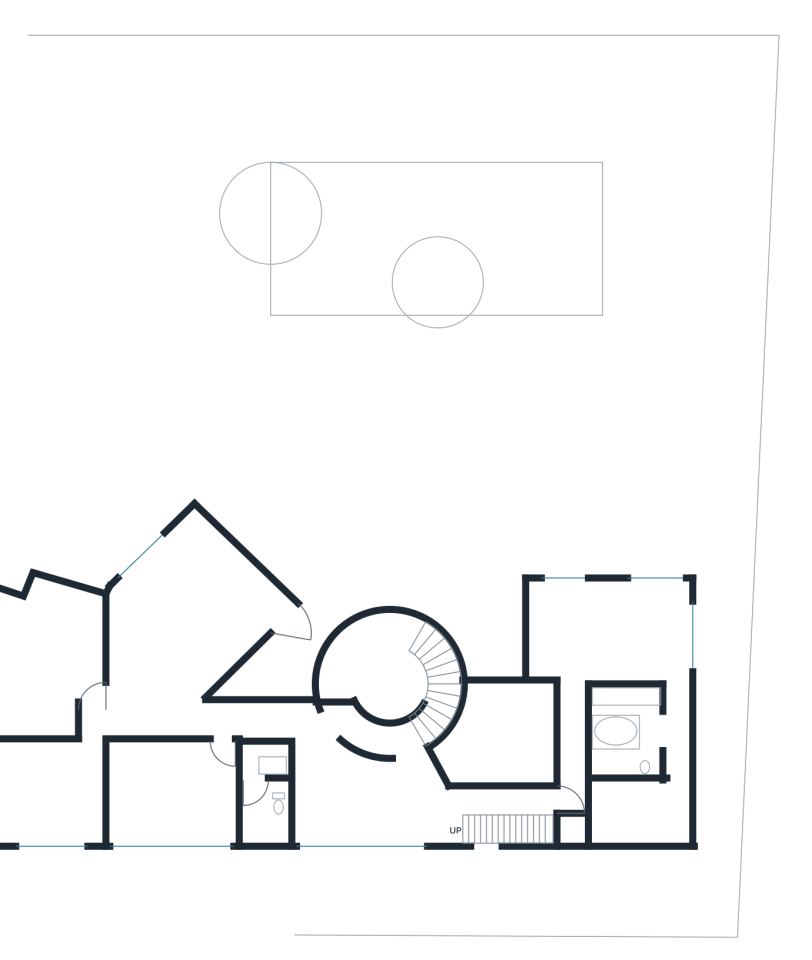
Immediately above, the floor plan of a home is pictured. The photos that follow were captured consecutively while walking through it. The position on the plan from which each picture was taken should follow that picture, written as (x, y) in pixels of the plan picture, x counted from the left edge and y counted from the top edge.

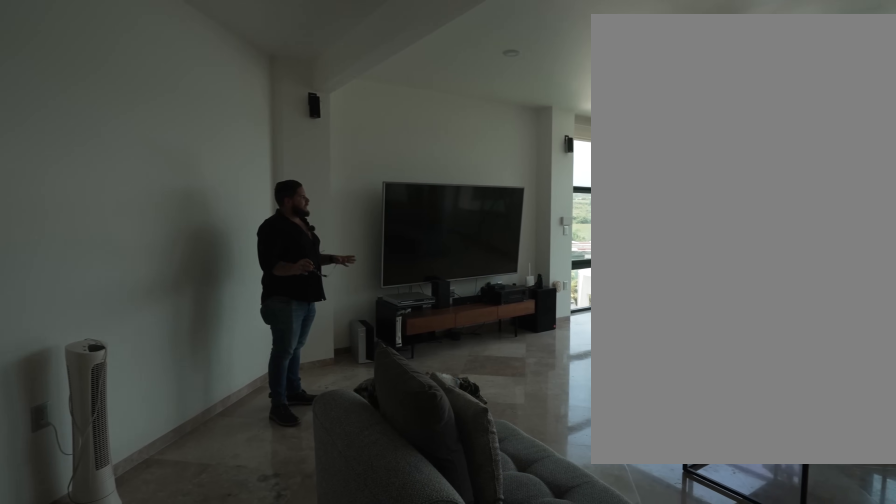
(167, 694)
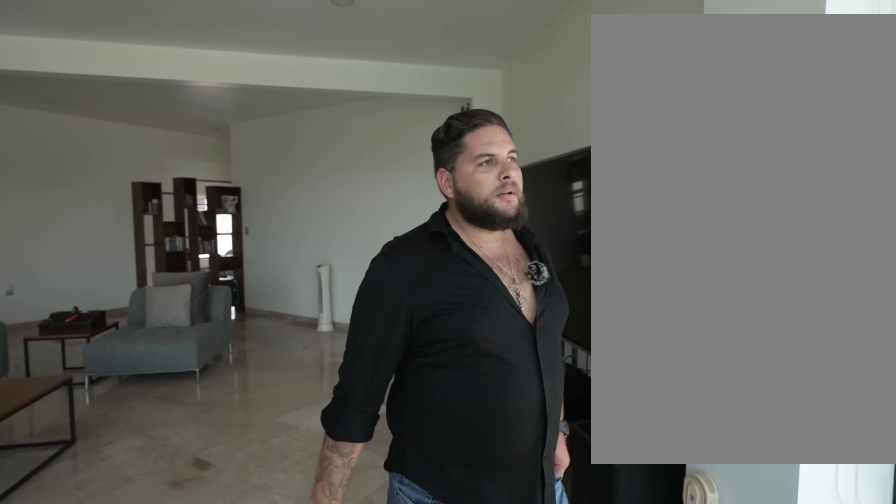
(195, 545)
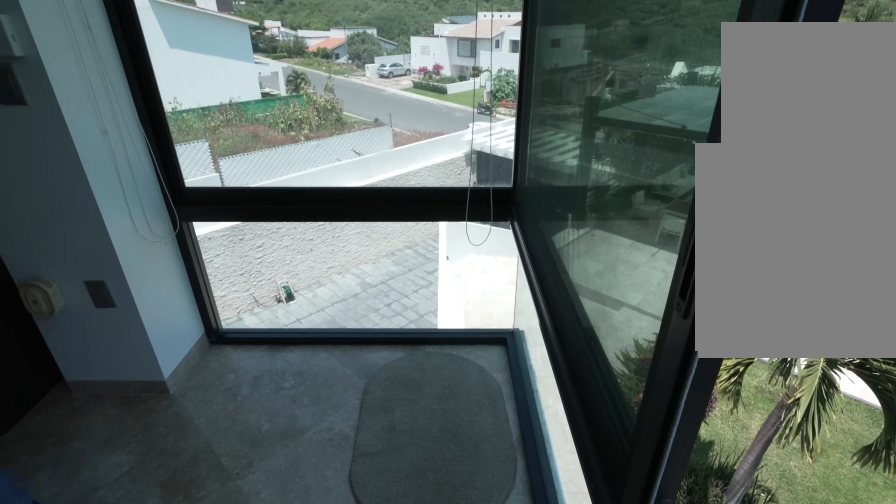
(195, 545)
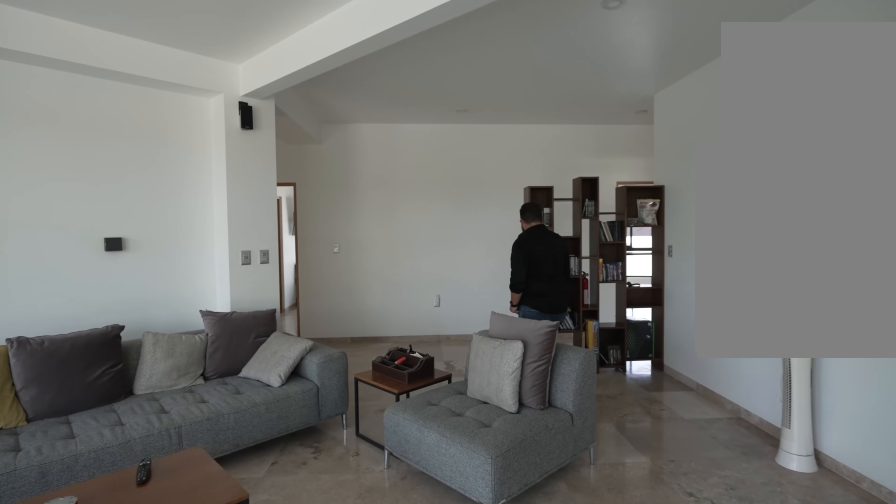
(193, 546)
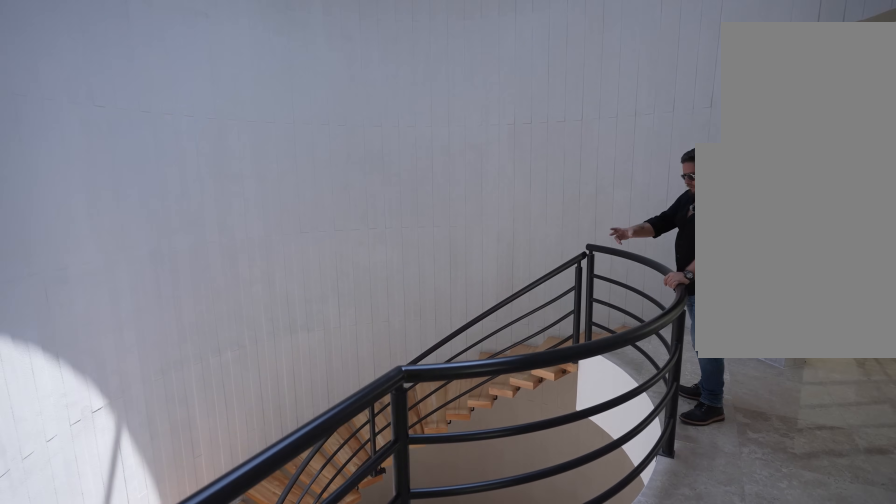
(341, 724)
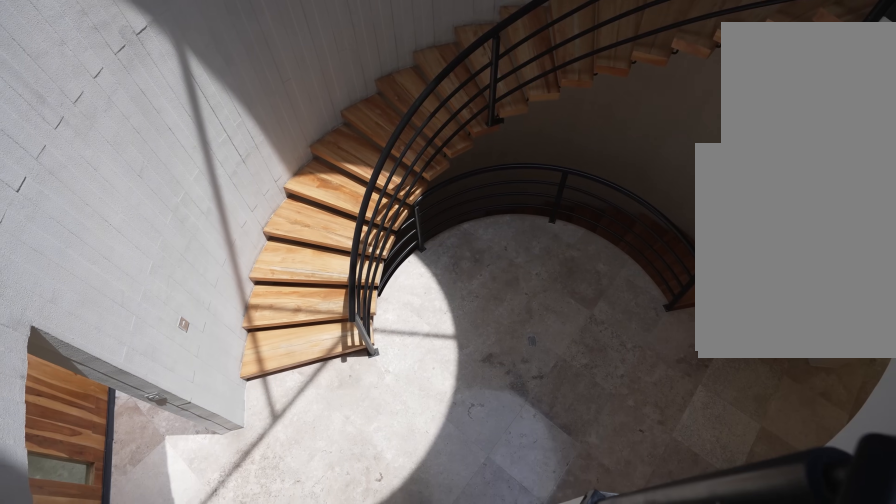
(341, 724)
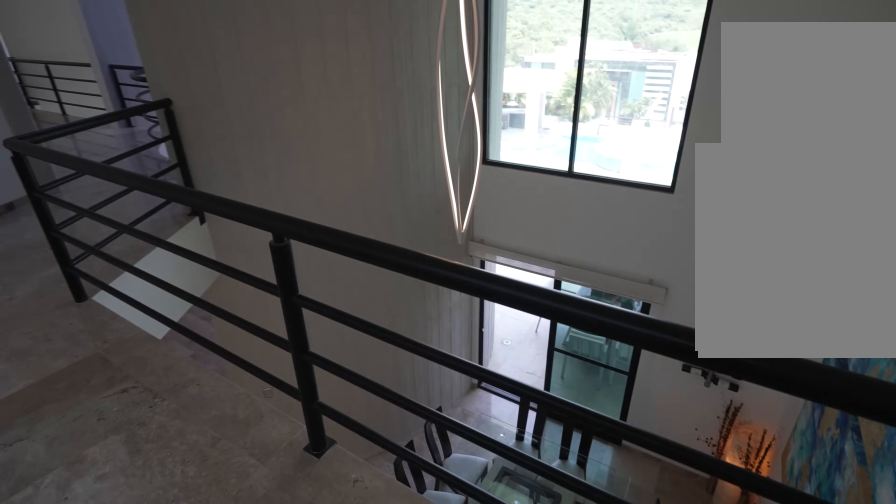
(503, 804)
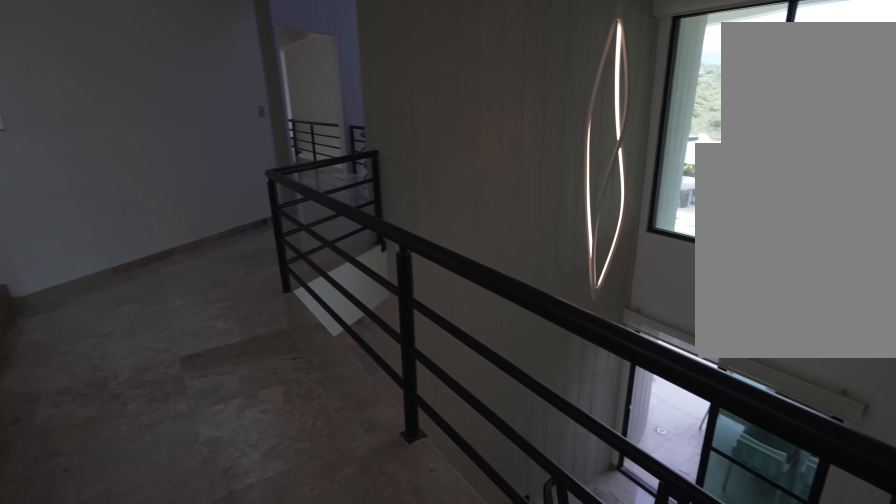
(509, 804)
